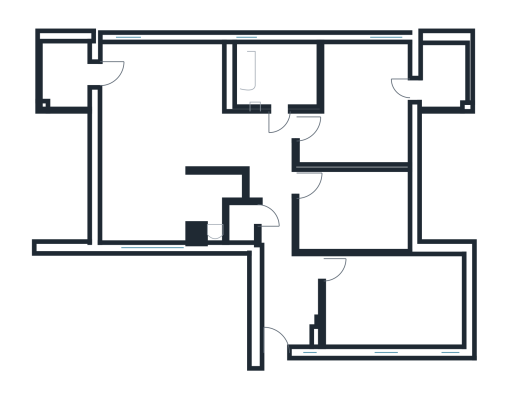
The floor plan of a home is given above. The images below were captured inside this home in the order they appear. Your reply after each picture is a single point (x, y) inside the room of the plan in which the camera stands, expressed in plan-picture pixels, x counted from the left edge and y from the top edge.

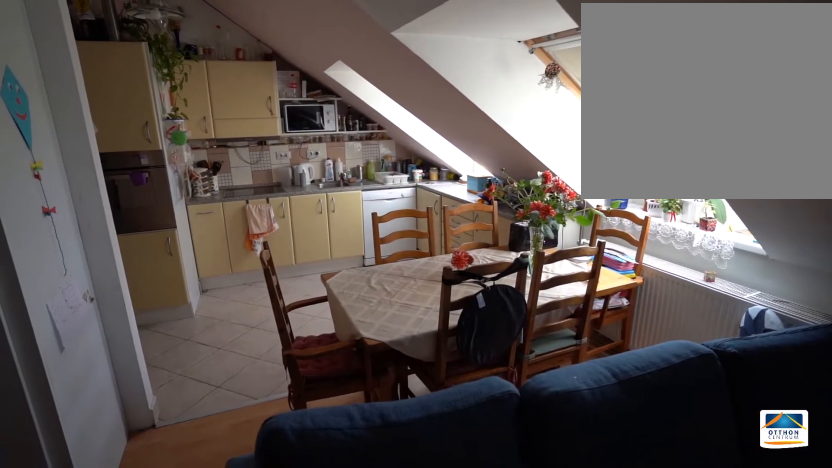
(168, 101)
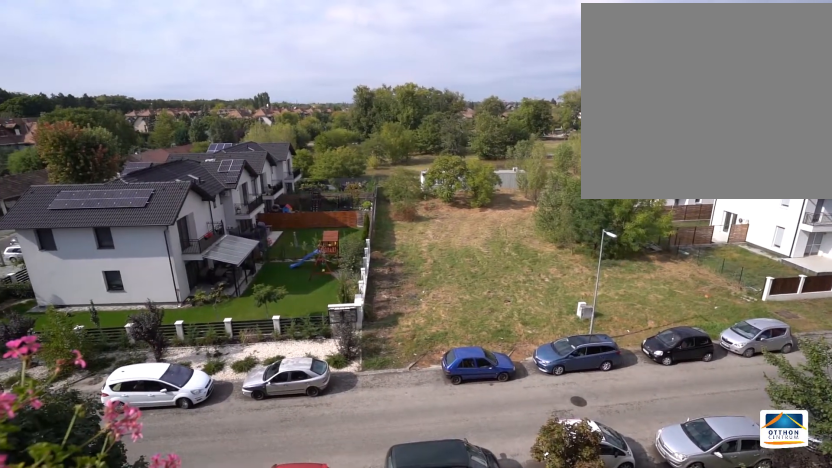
(63, 74)
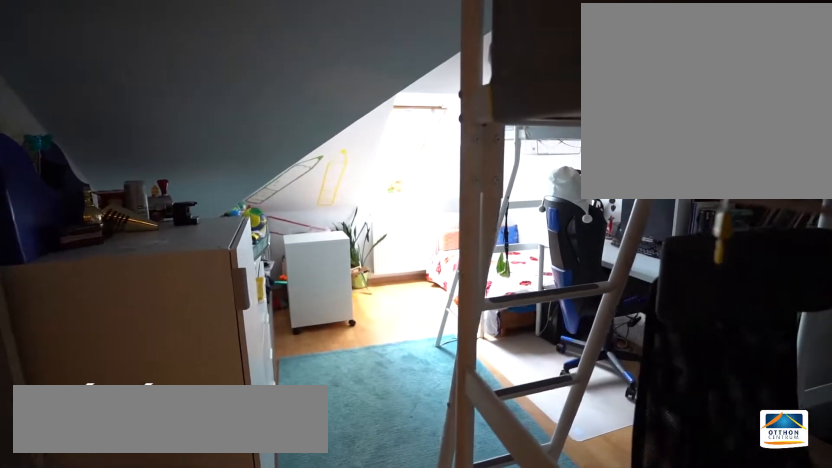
(395, 305)
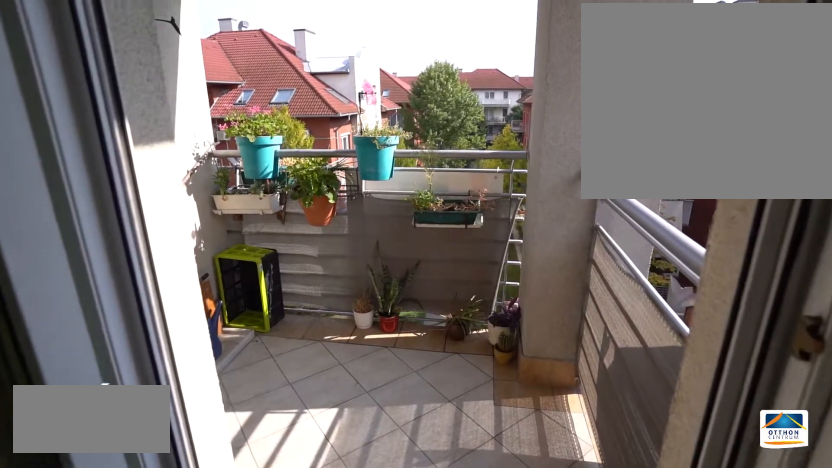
(446, 76)
